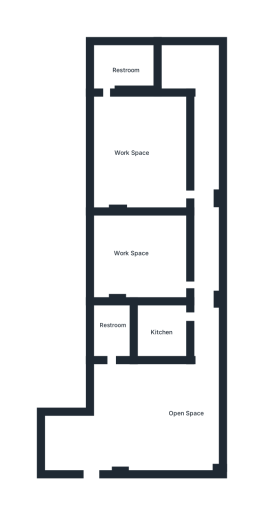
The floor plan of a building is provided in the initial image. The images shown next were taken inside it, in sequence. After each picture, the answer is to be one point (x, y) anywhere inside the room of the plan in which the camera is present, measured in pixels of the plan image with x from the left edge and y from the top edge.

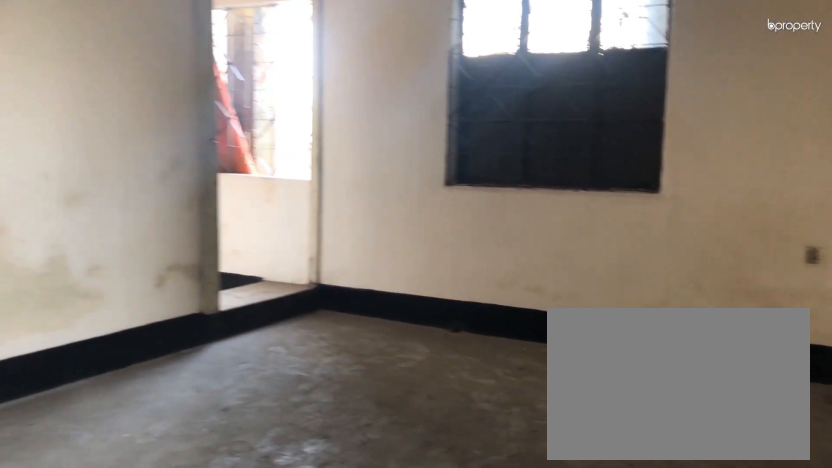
(90, 471)
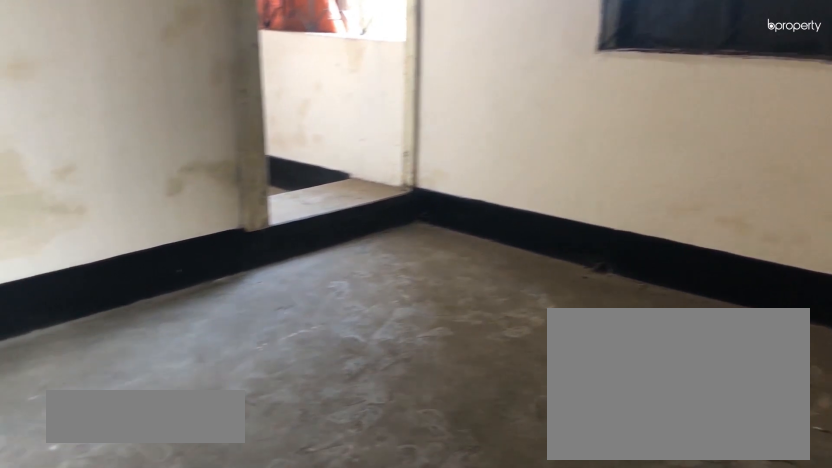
(177, 411)
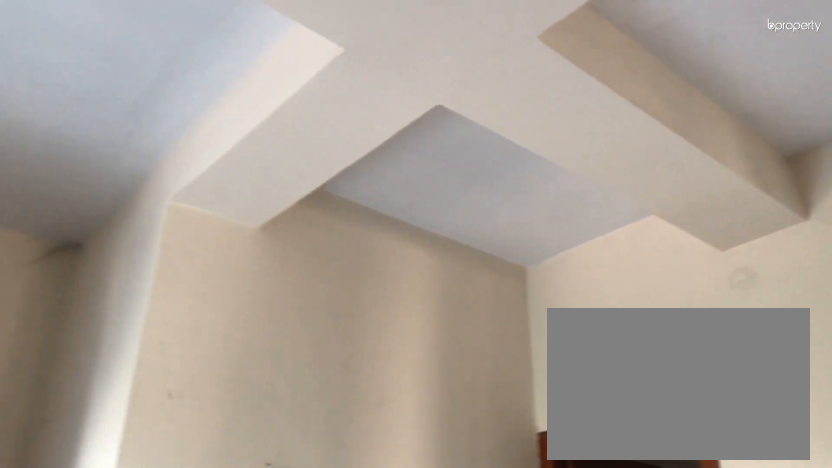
(177, 411)
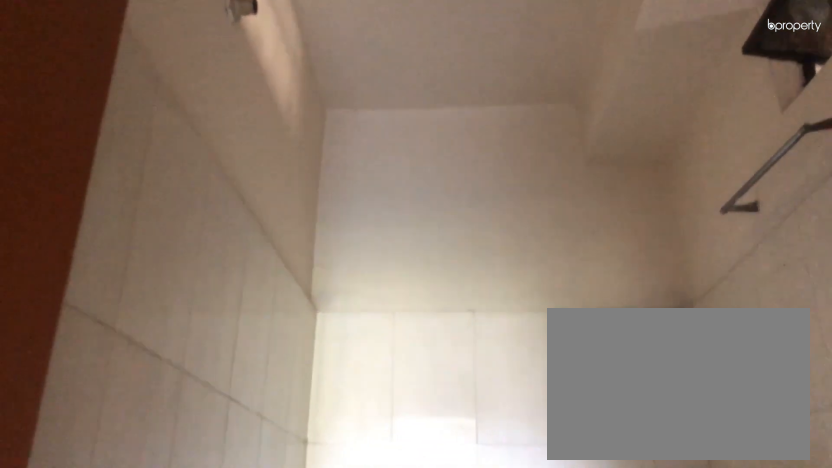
(115, 333)
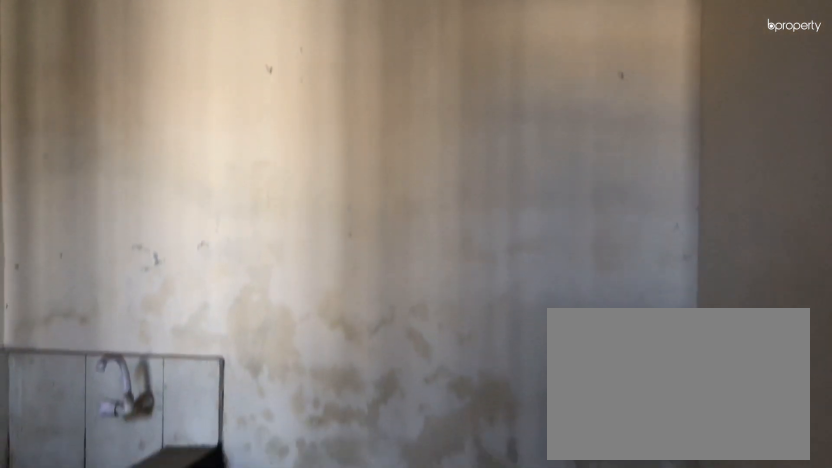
(161, 329)
